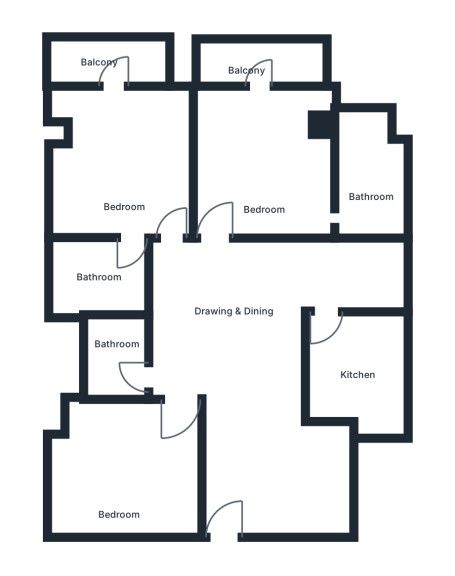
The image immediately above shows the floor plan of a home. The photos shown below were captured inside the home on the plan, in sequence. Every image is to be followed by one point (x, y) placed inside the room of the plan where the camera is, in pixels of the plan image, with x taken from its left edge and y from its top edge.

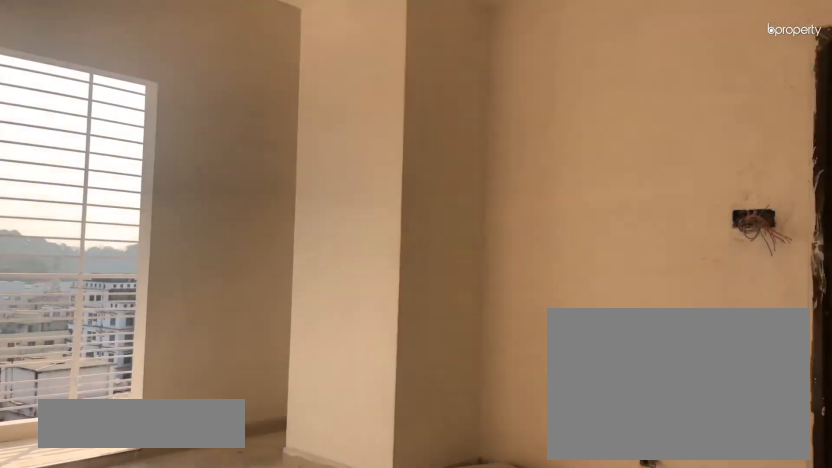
(256, 179)
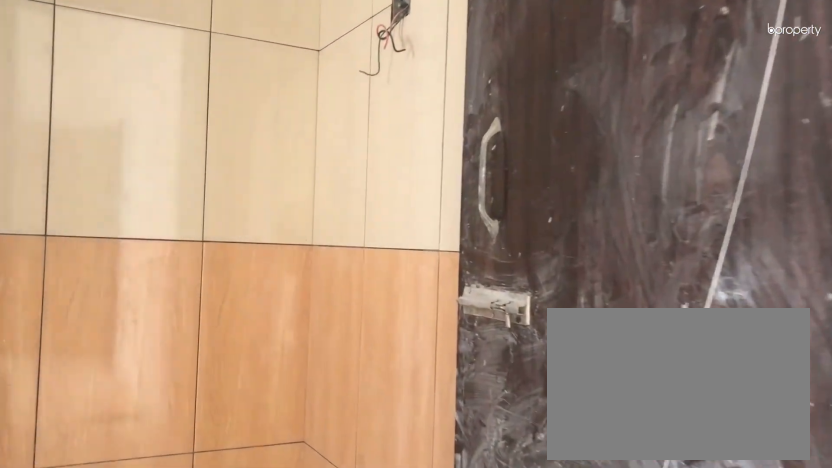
(363, 176)
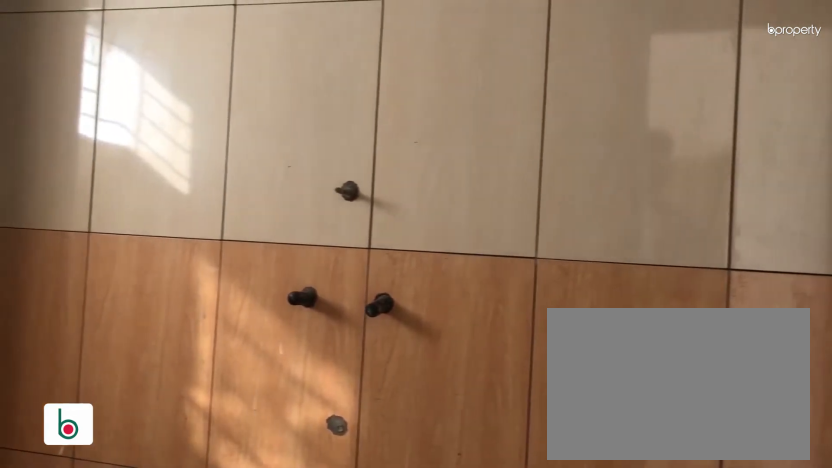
(363, 176)
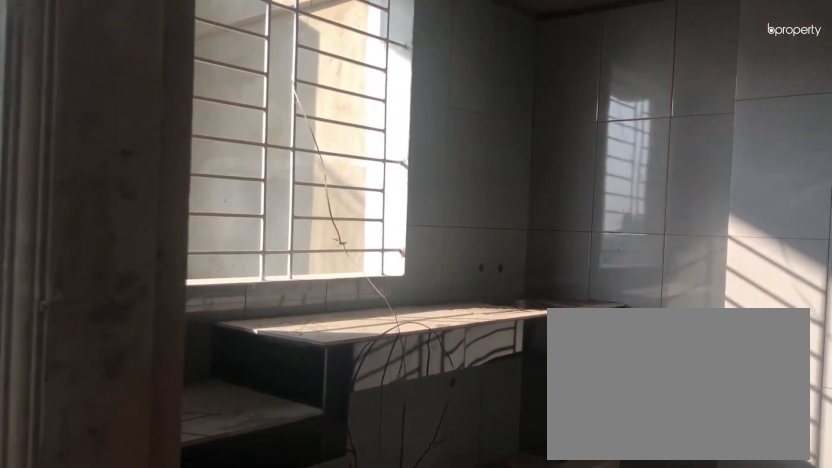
(355, 363)
